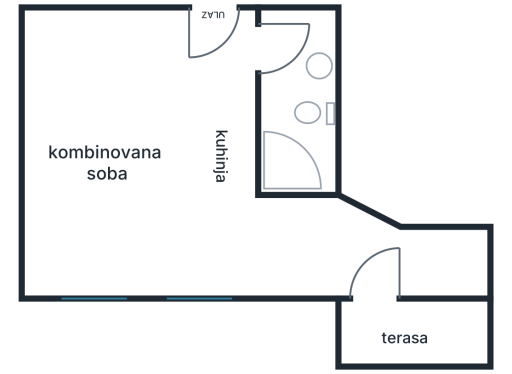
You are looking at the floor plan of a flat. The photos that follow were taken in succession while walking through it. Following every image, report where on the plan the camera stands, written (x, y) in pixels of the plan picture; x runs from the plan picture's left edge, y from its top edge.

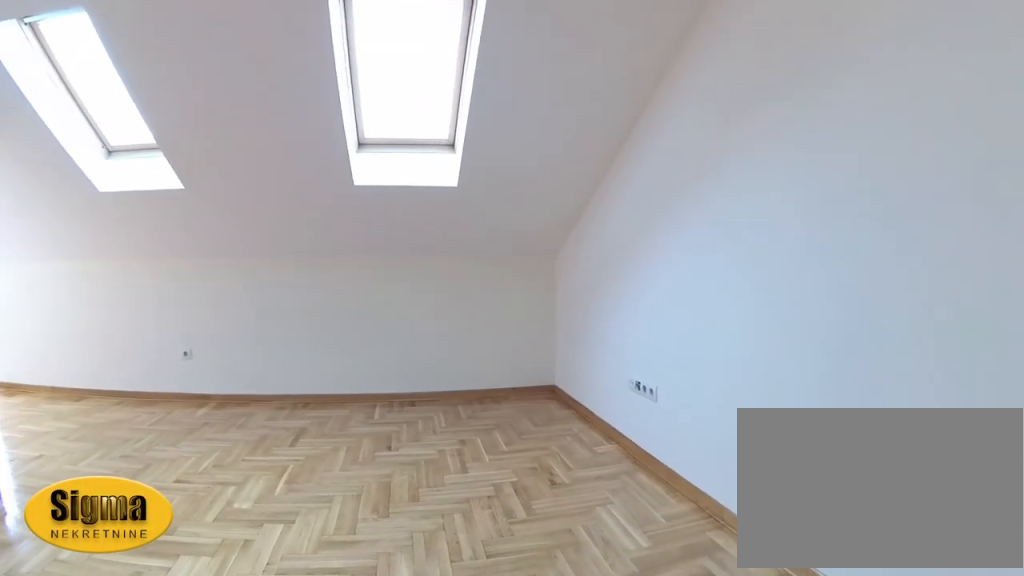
(109, 62)
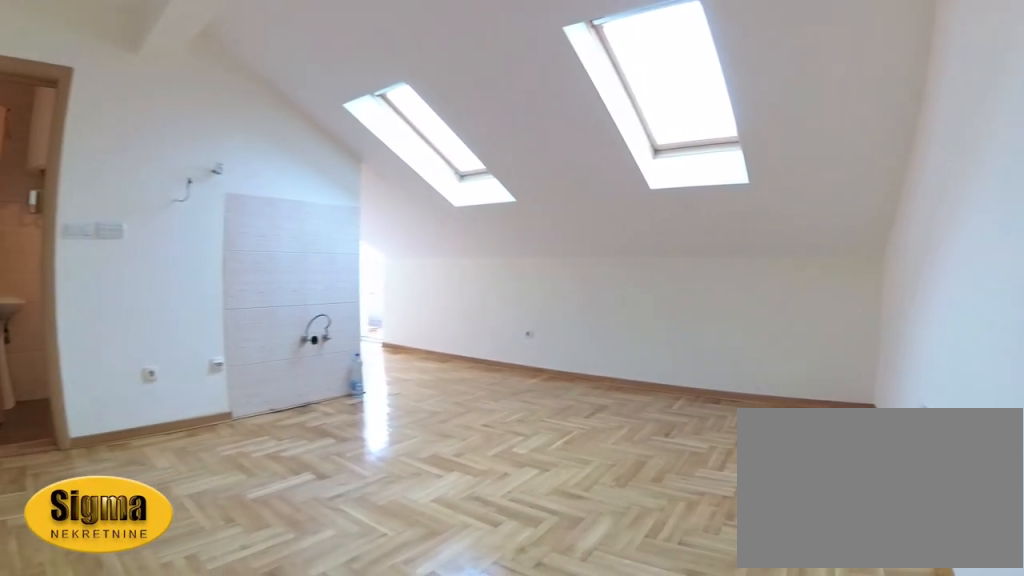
(81, 51)
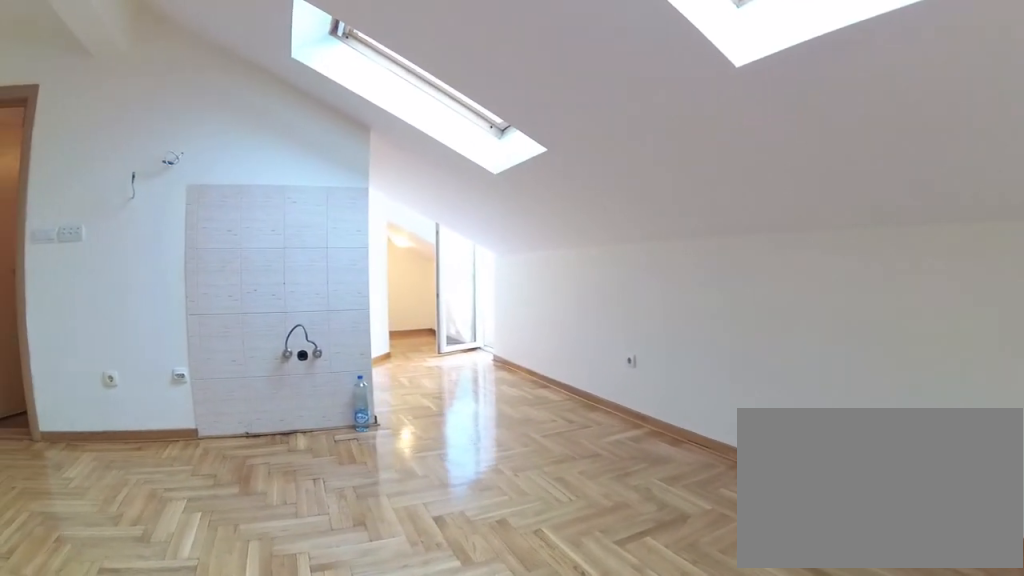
(60, 148)
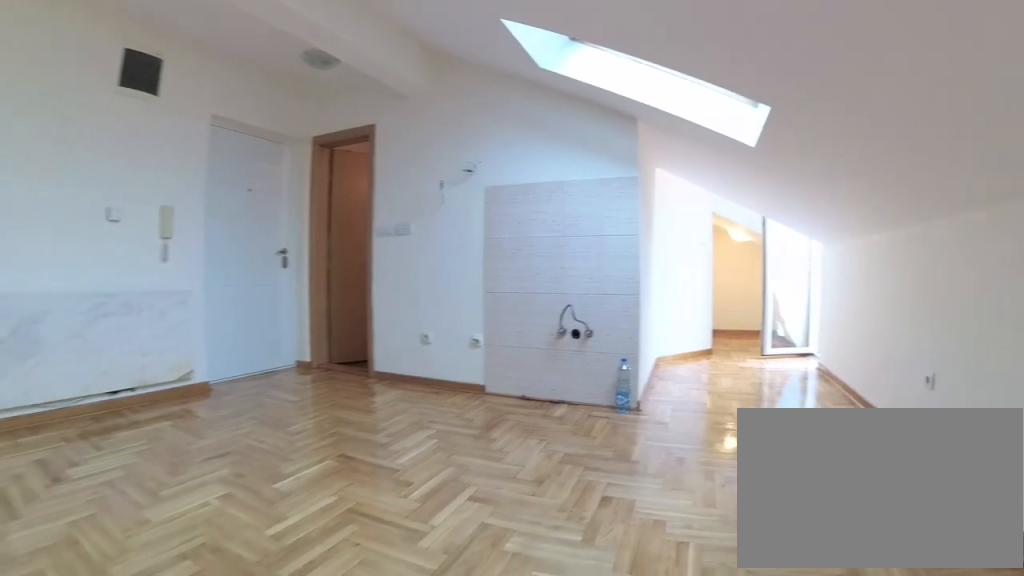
(59, 215)
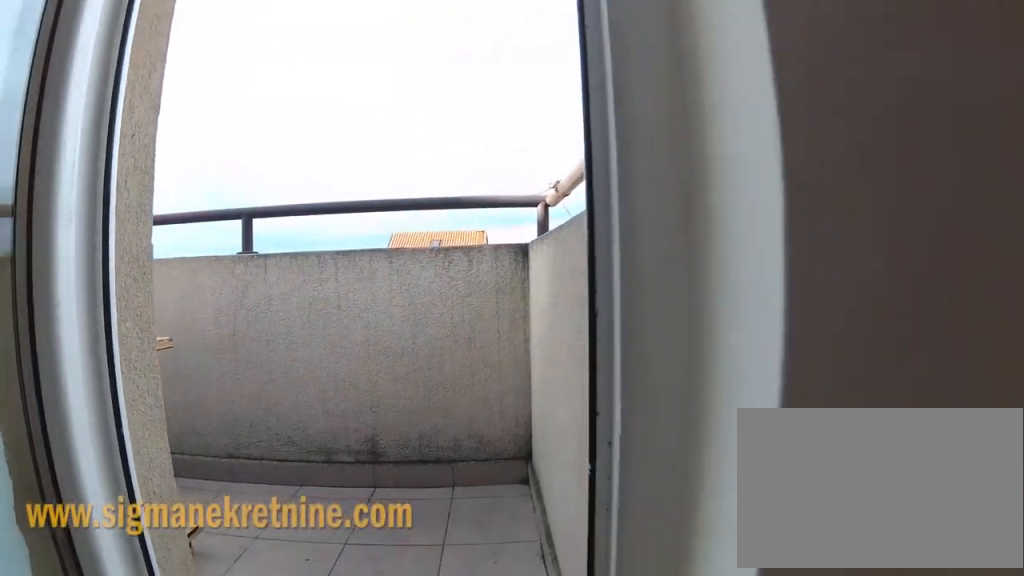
(373, 254)
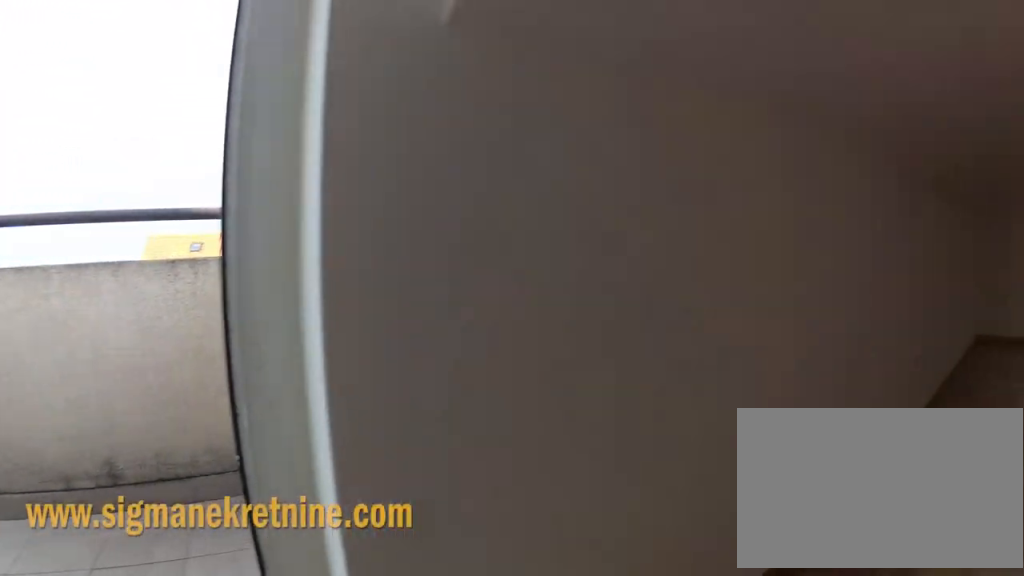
(385, 251)
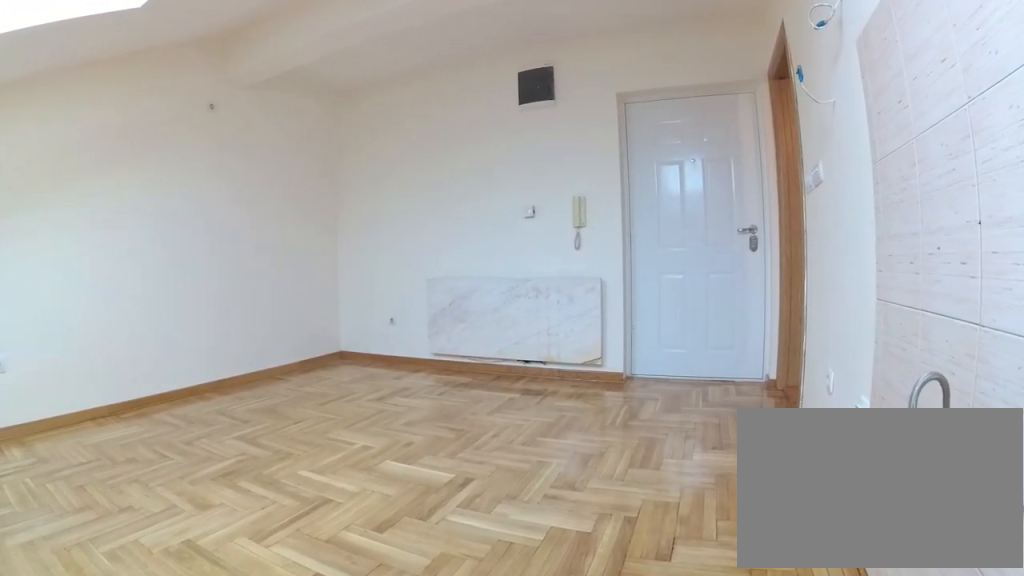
(230, 220)
